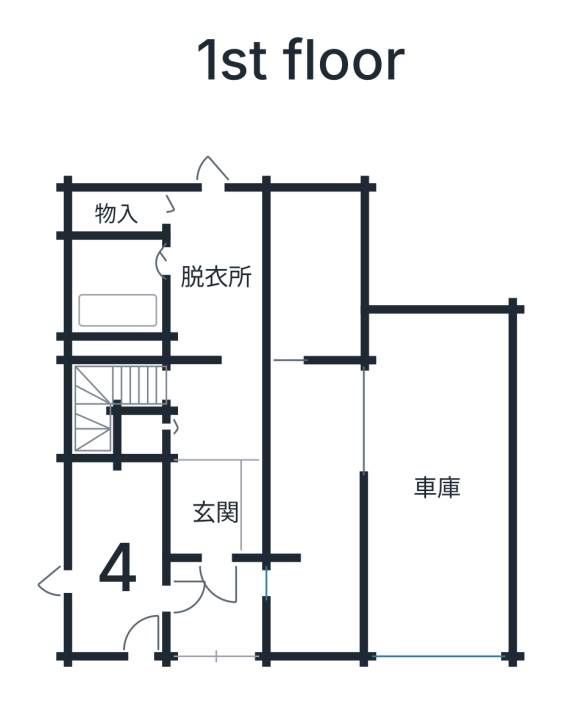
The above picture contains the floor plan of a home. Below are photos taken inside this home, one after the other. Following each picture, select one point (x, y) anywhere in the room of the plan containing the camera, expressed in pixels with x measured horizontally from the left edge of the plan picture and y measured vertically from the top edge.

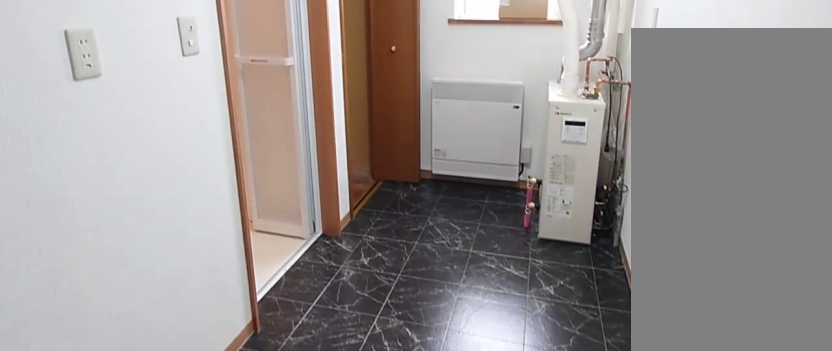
(210, 271)
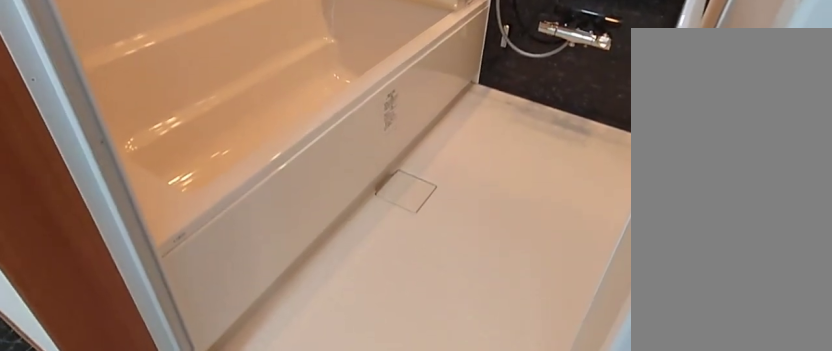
(109, 286)
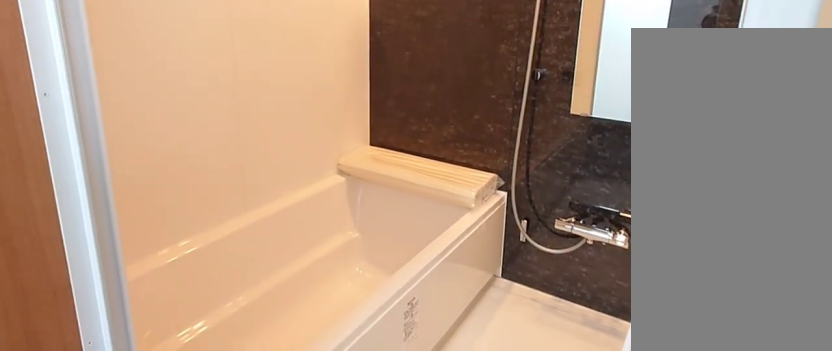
(109, 286)
